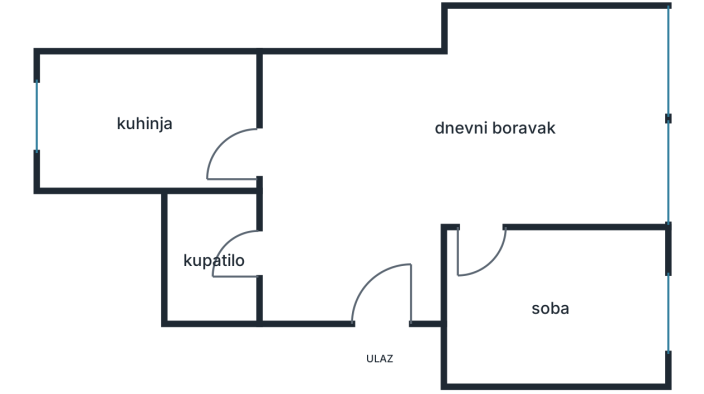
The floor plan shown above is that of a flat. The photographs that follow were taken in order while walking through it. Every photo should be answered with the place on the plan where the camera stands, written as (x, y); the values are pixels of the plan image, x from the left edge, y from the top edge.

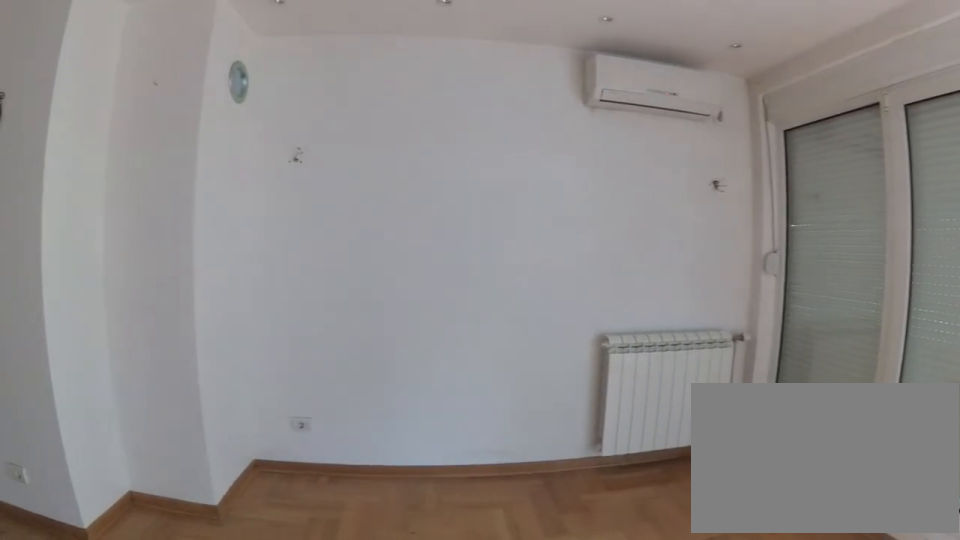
(543, 218)
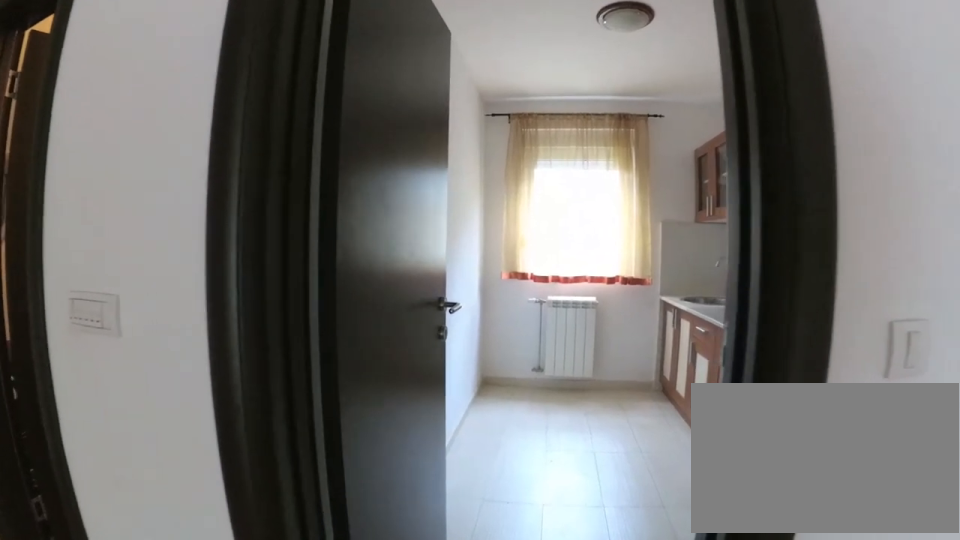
(339, 156)
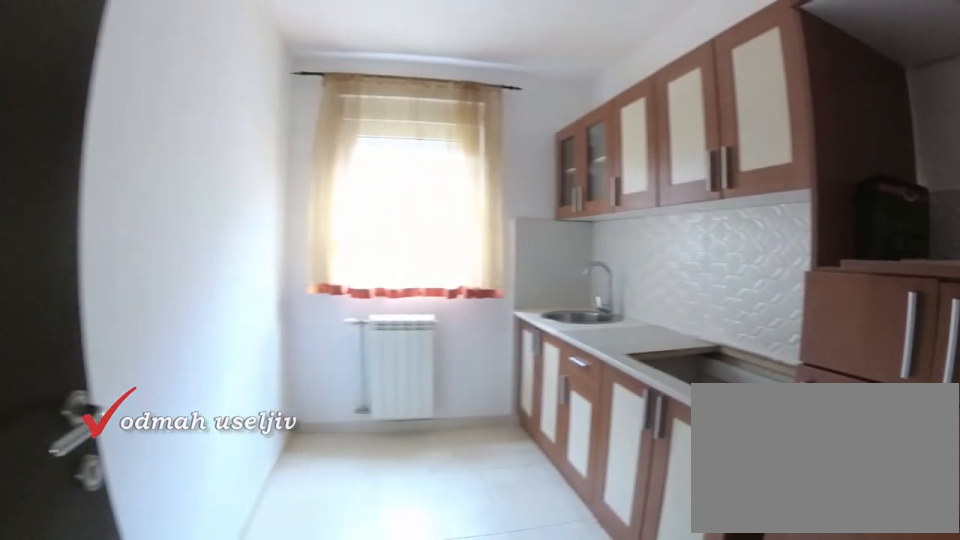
(259, 151)
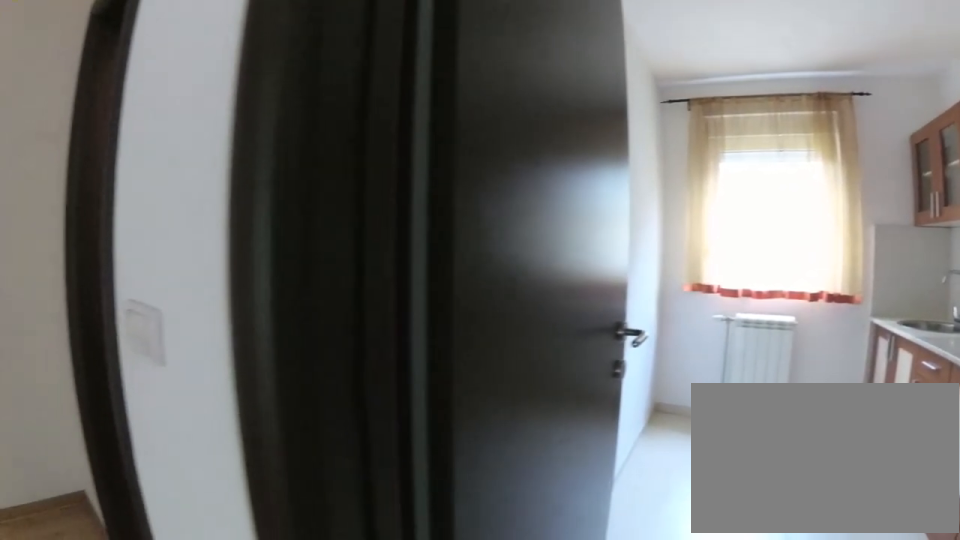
(279, 129)
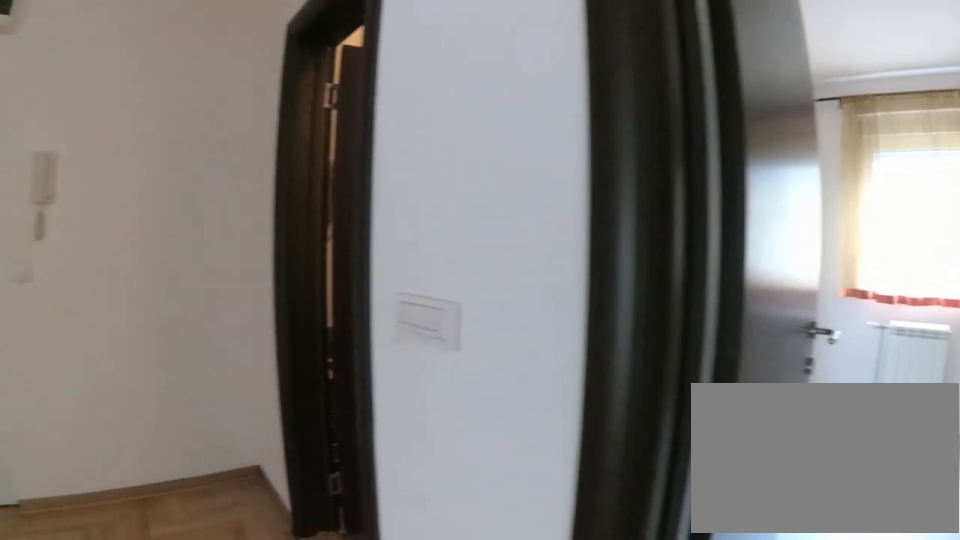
(283, 125)
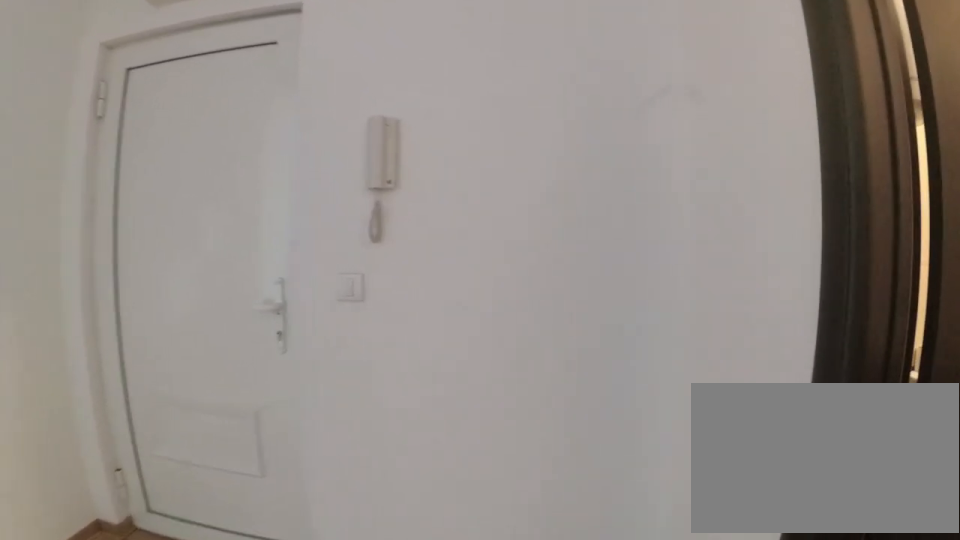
(289, 174)
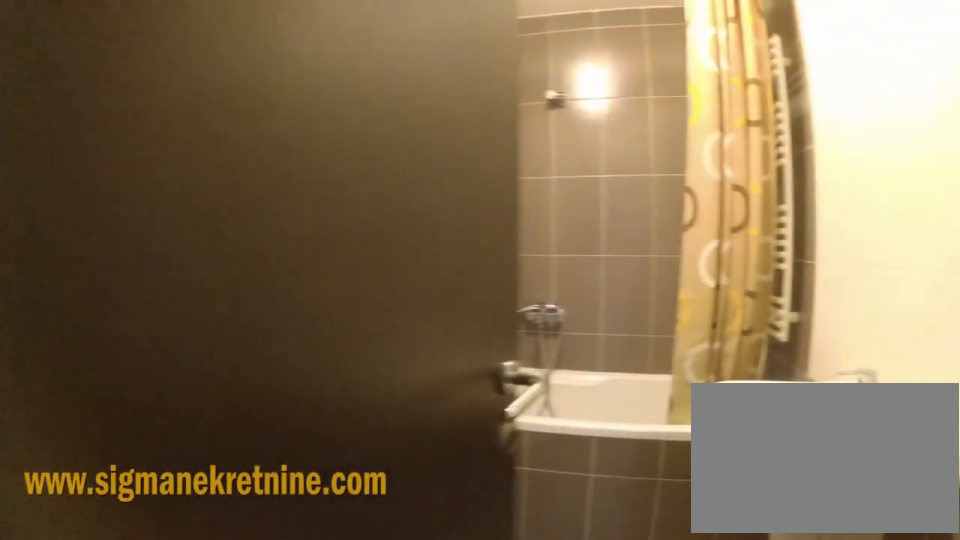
(306, 239)
